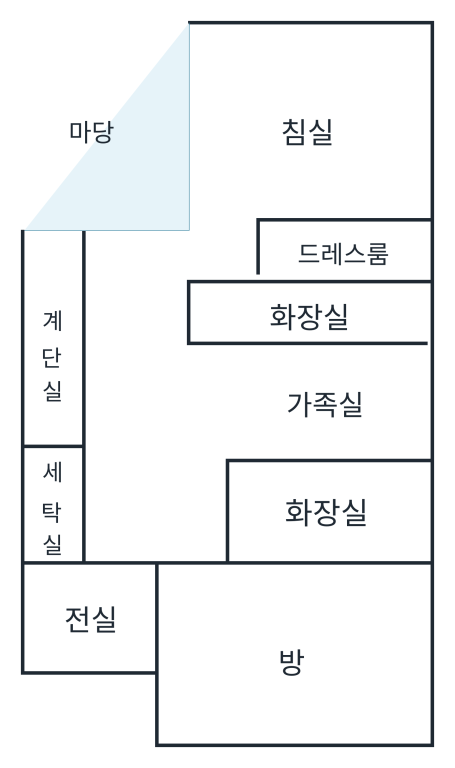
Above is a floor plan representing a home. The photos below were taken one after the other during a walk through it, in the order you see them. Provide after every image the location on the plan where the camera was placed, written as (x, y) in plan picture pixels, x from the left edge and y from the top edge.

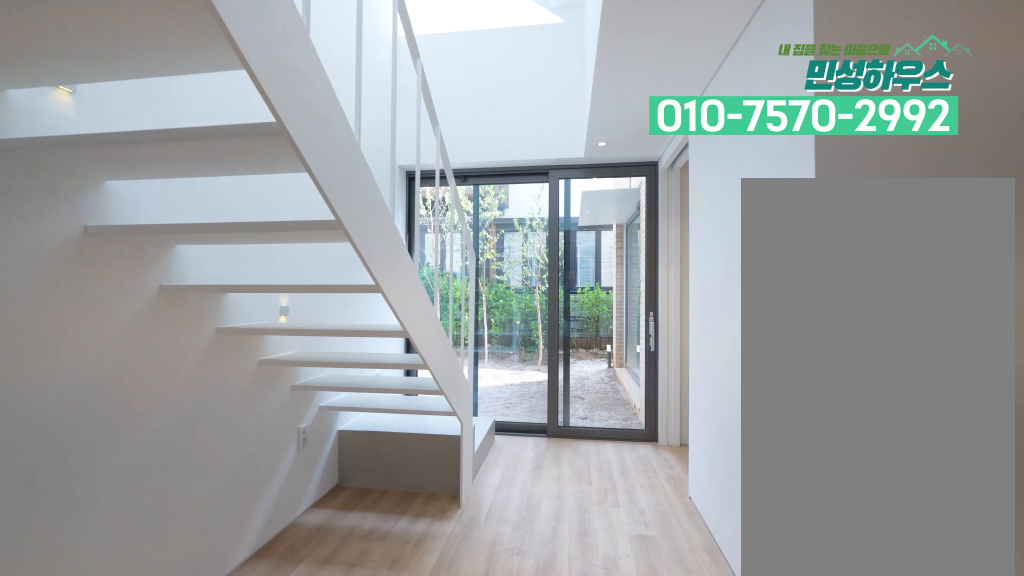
(122, 422)
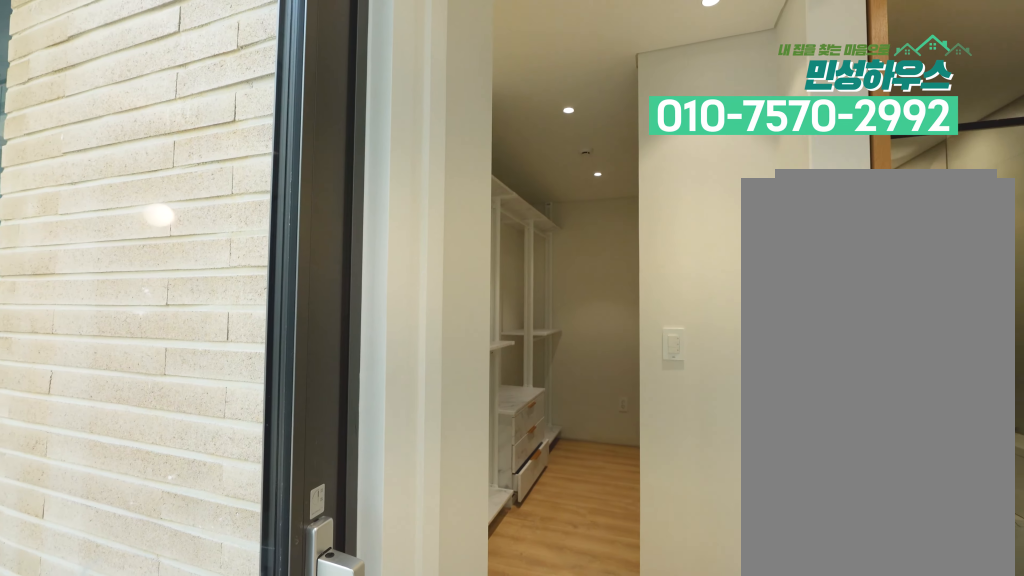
(153, 264)
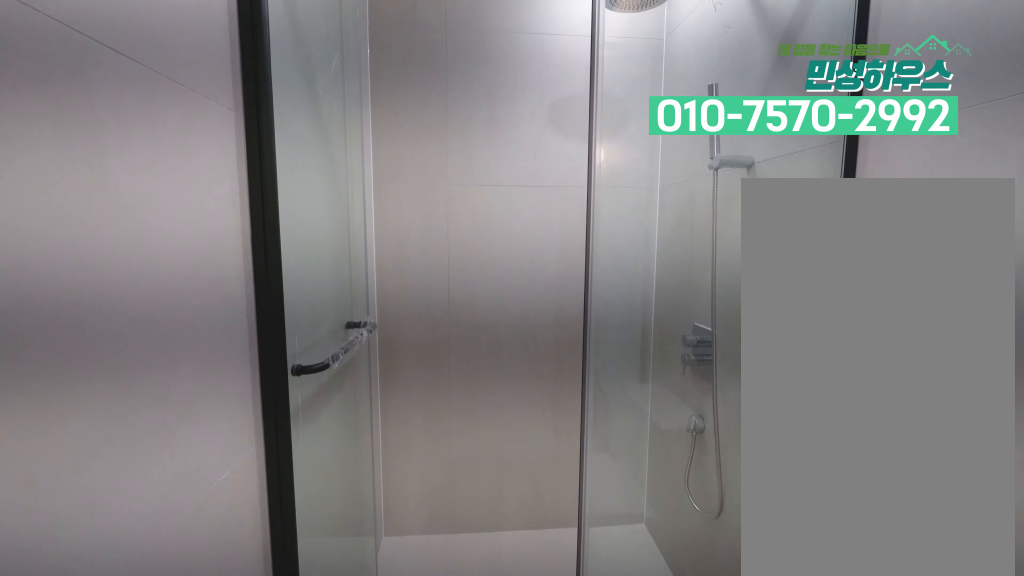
(306, 304)
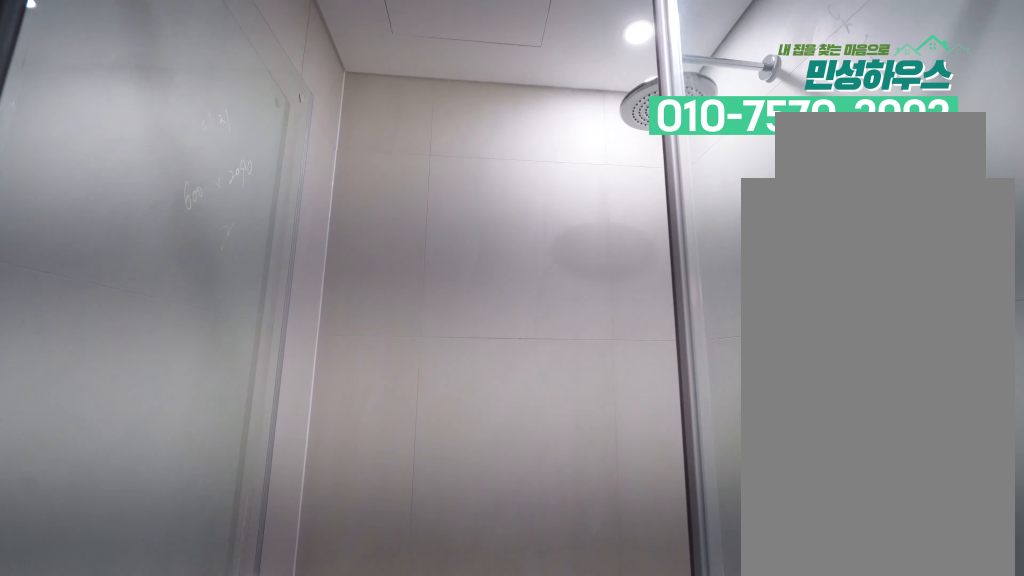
(371, 316)
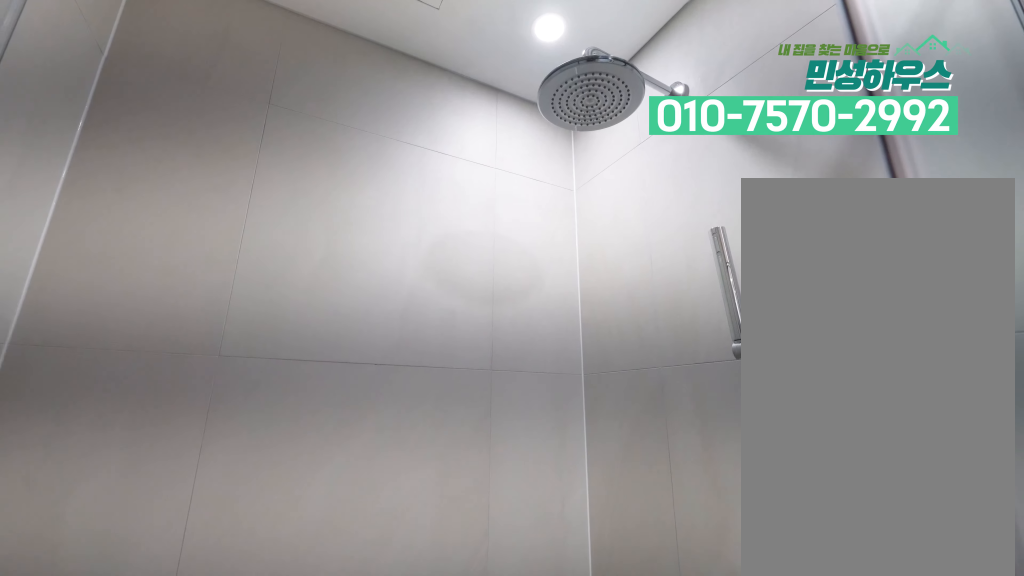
(369, 321)
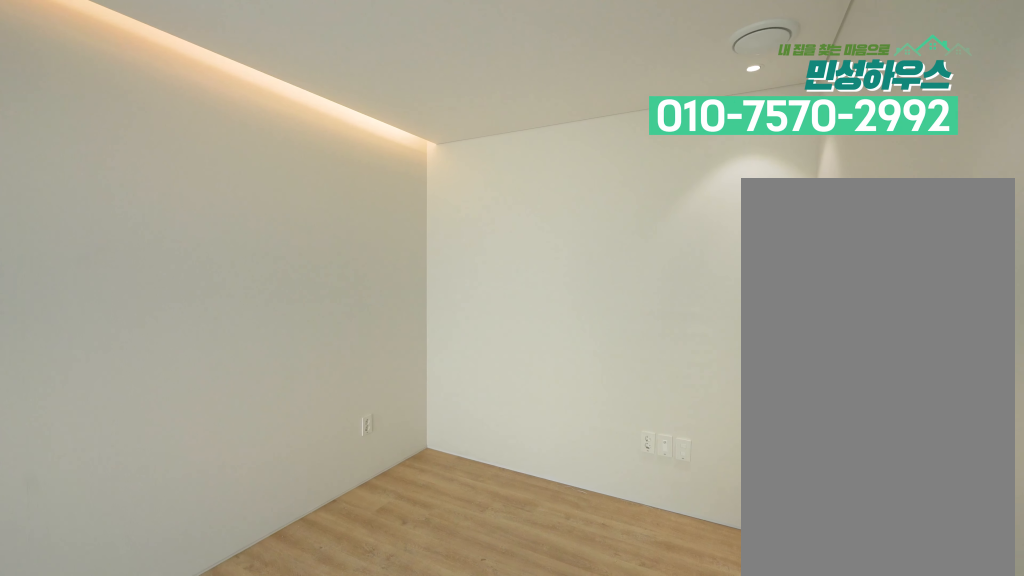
(233, 208)
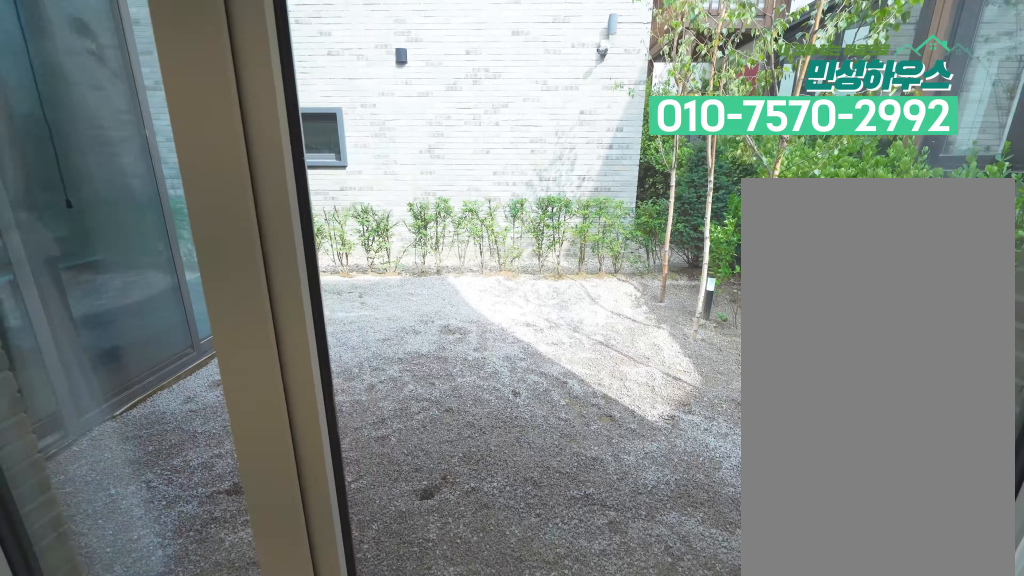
(225, 90)
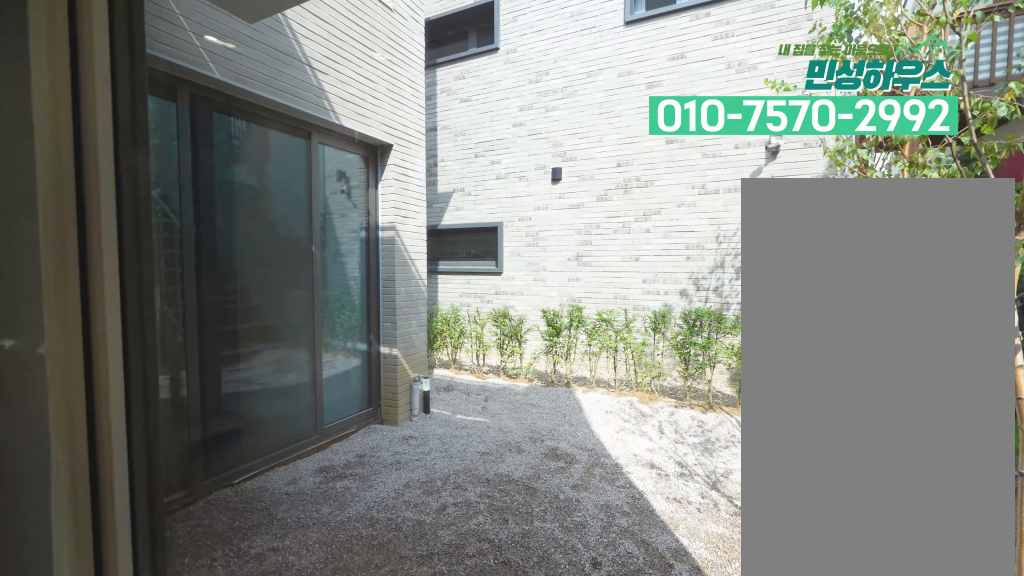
(228, 52)
